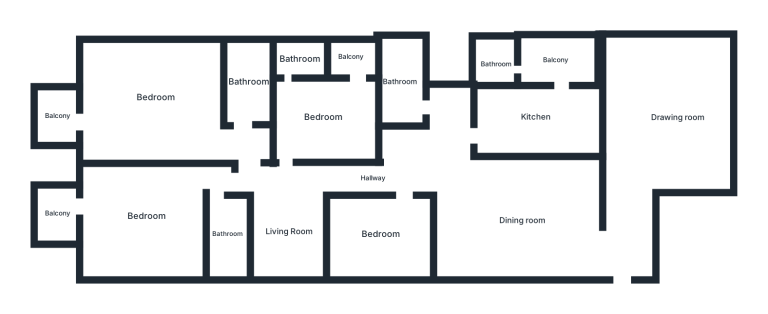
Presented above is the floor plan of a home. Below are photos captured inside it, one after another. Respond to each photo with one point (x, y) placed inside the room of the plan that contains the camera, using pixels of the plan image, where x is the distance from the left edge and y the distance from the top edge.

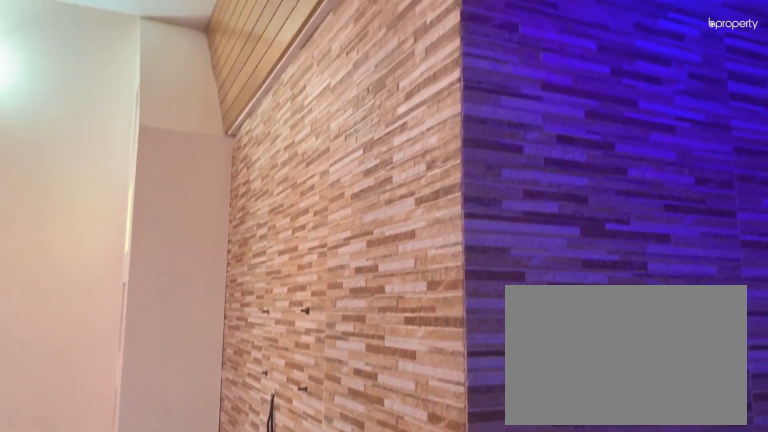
(676, 119)
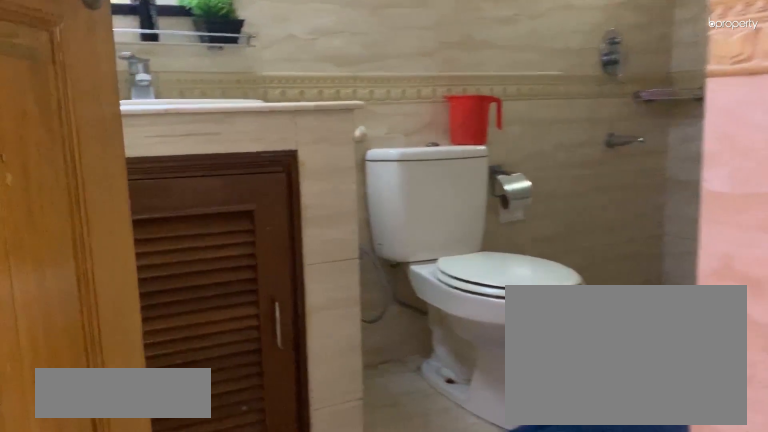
(401, 82)
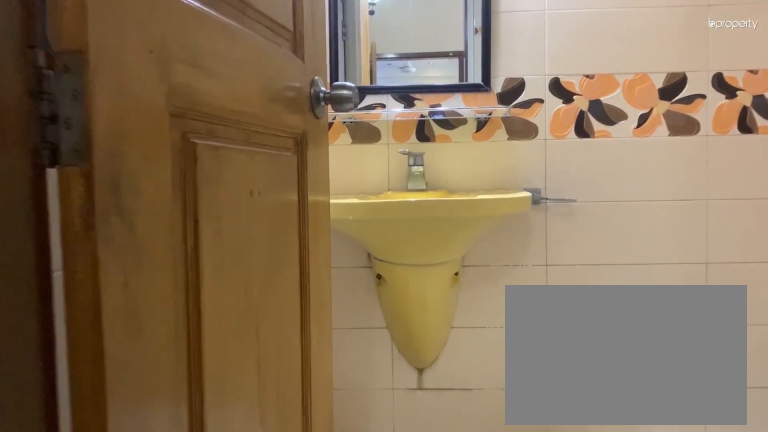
(300, 59)
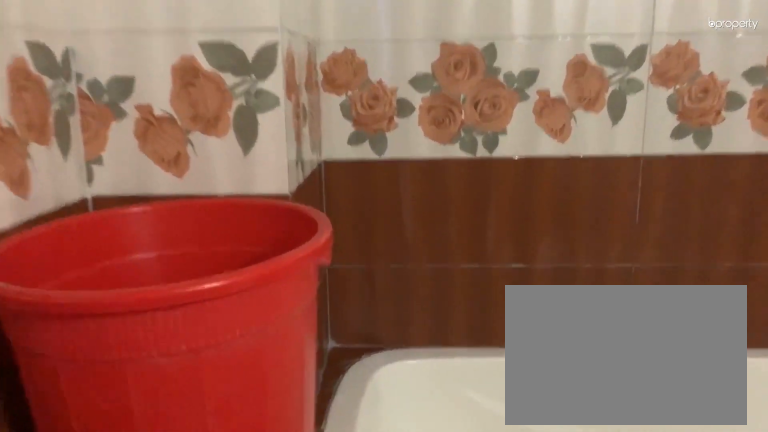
(248, 82)
